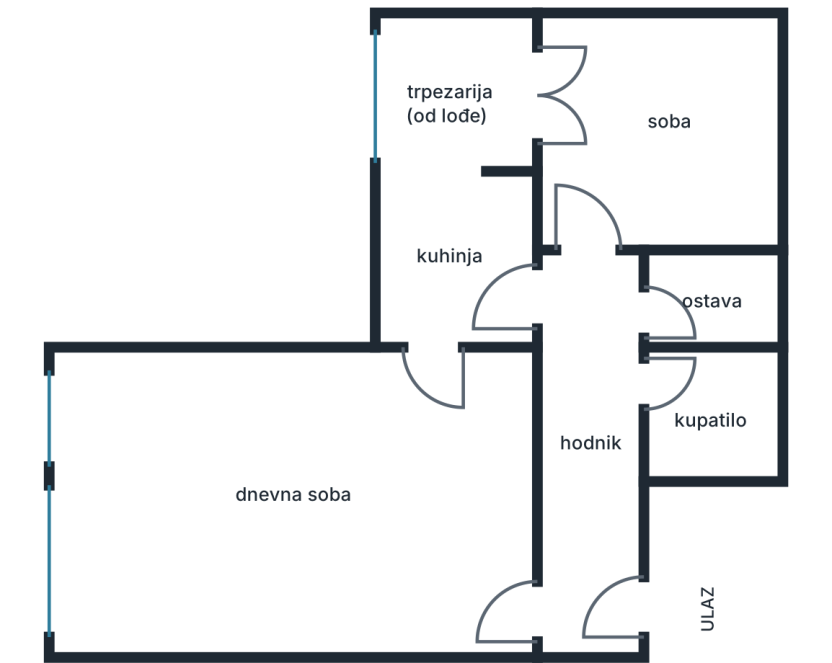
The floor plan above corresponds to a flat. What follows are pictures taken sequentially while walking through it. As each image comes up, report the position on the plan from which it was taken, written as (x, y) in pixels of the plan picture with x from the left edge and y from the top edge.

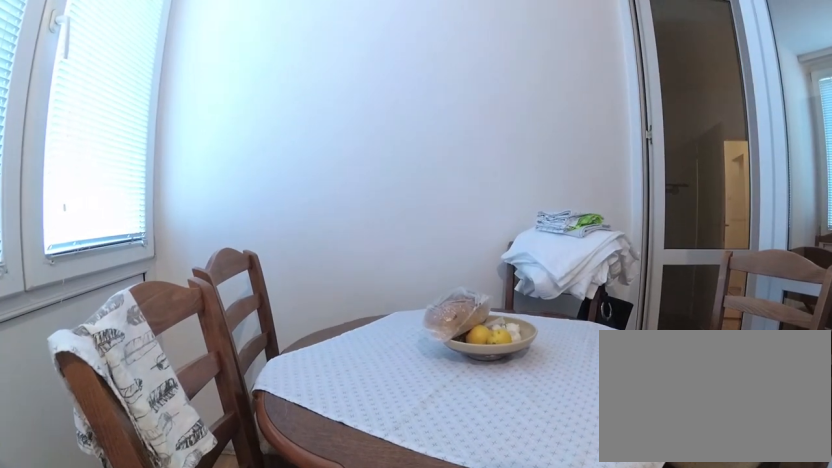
(443, 197)
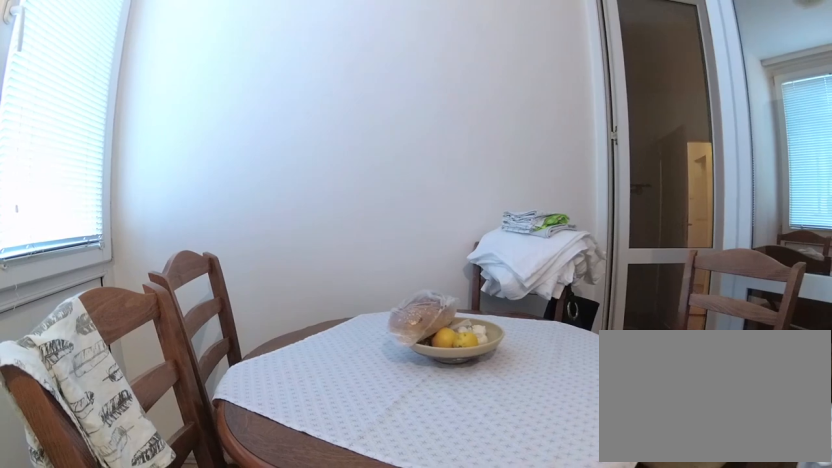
(443, 179)
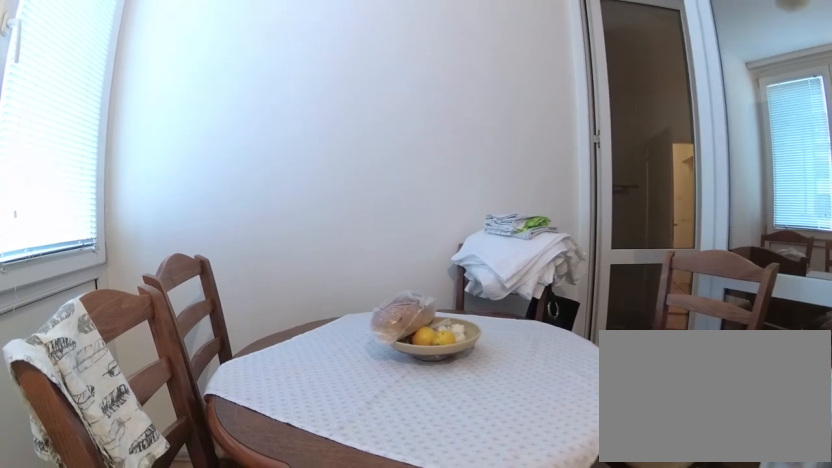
(443, 194)
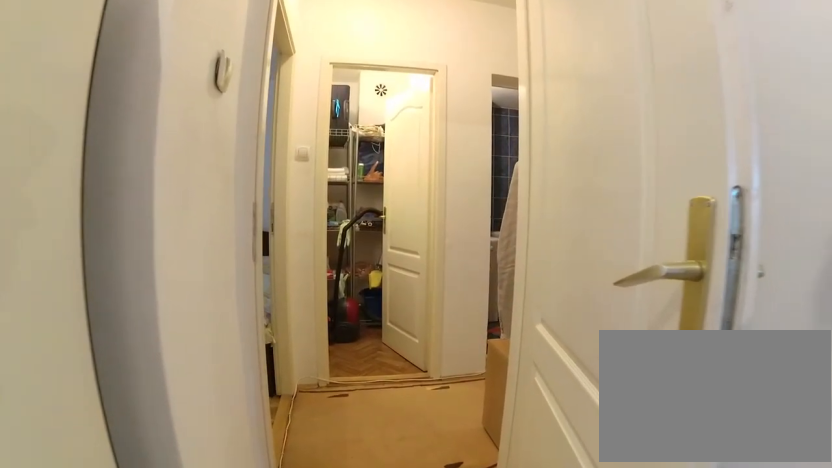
(433, 302)
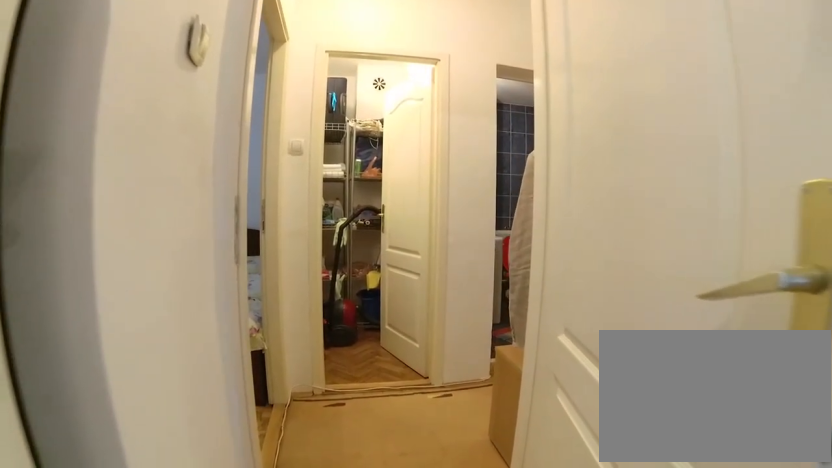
(440, 303)
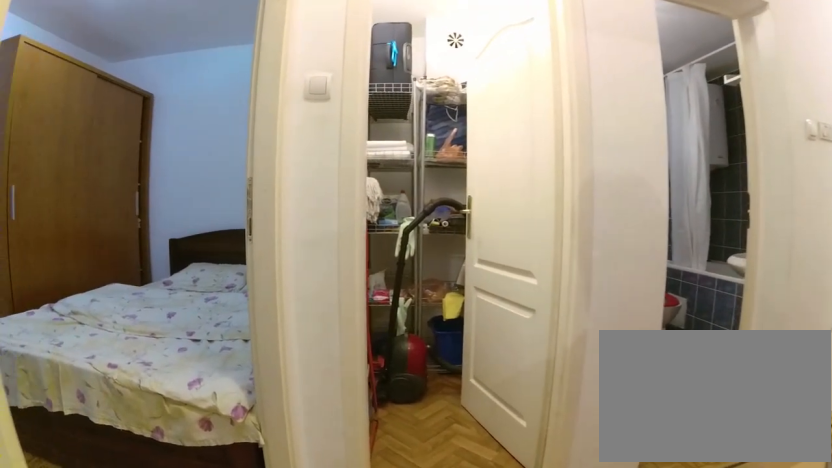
(504, 301)
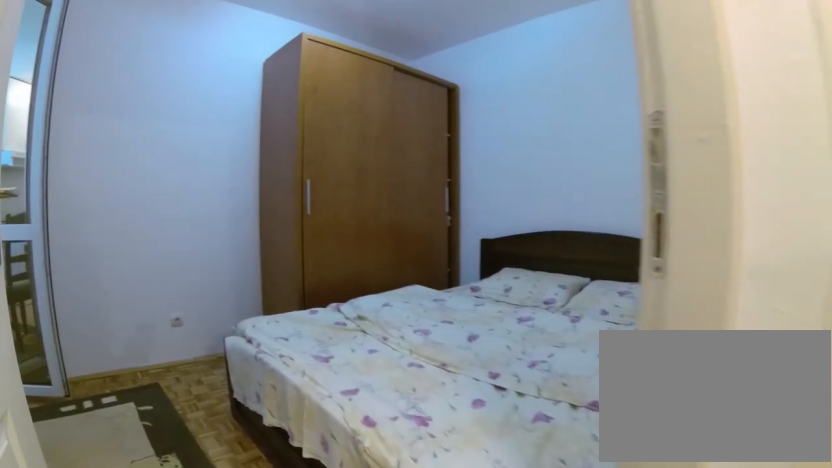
(554, 296)
